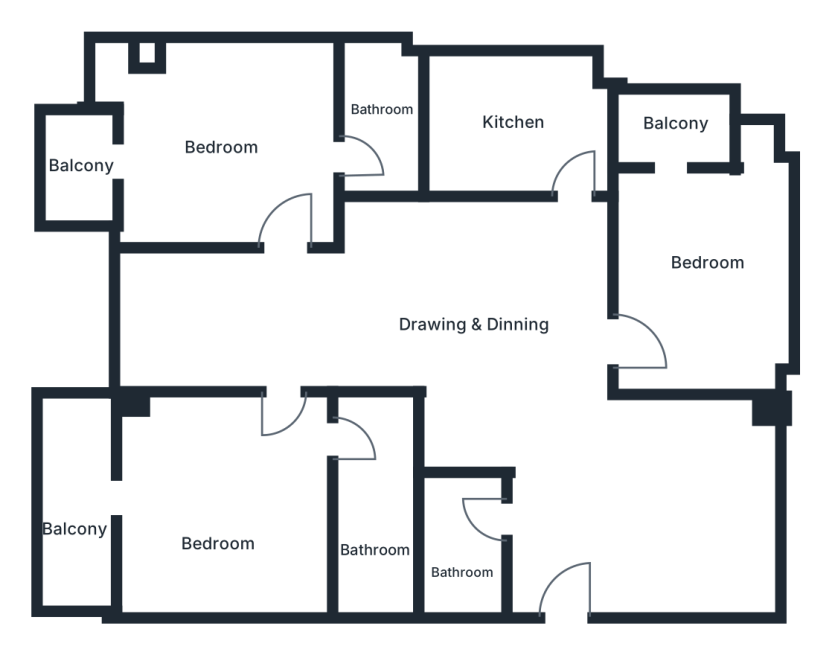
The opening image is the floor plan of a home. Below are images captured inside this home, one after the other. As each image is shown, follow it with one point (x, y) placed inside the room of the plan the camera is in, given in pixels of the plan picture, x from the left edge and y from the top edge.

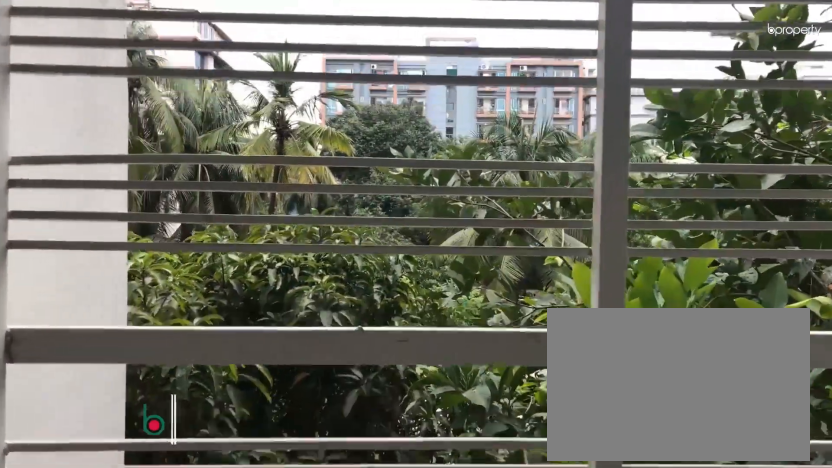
(674, 130)
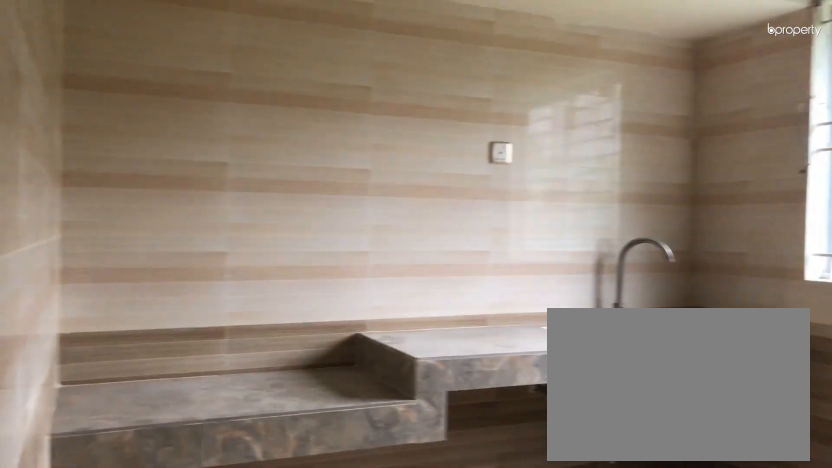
(512, 116)
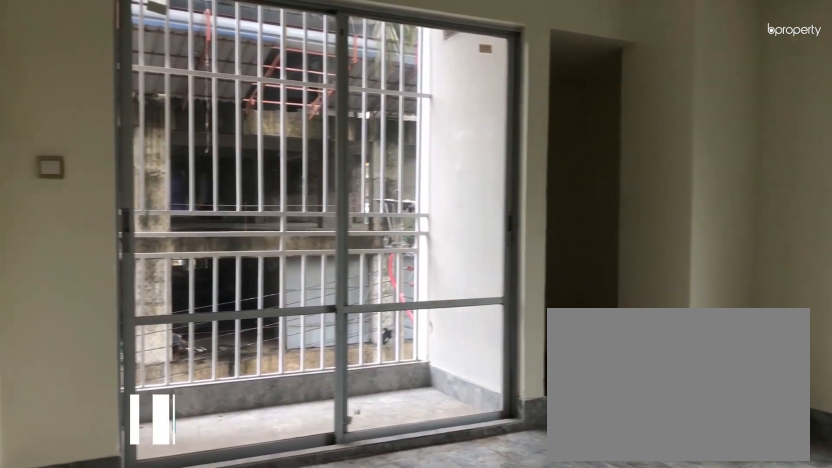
(222, 151)
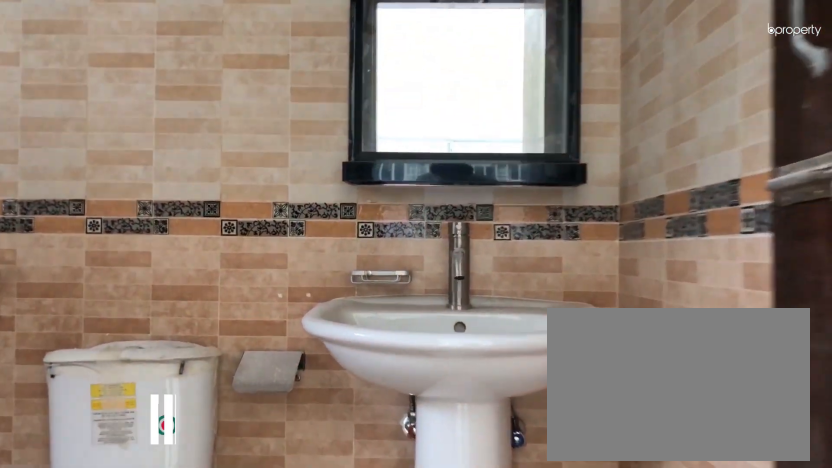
(379, 123)
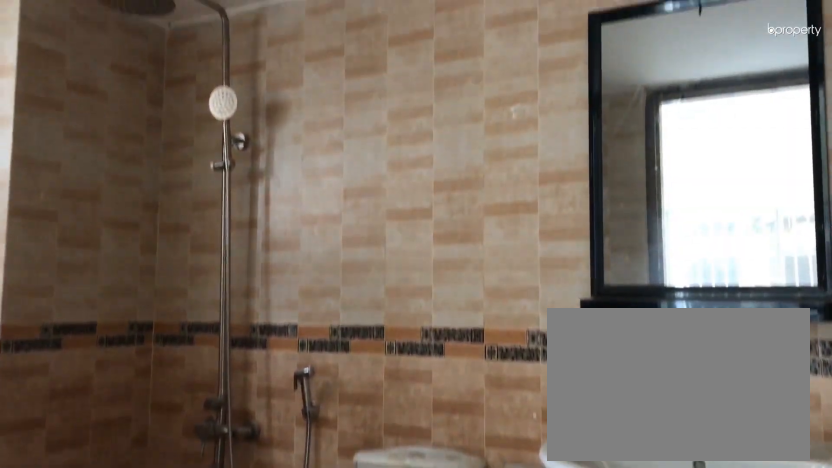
(379, 123)
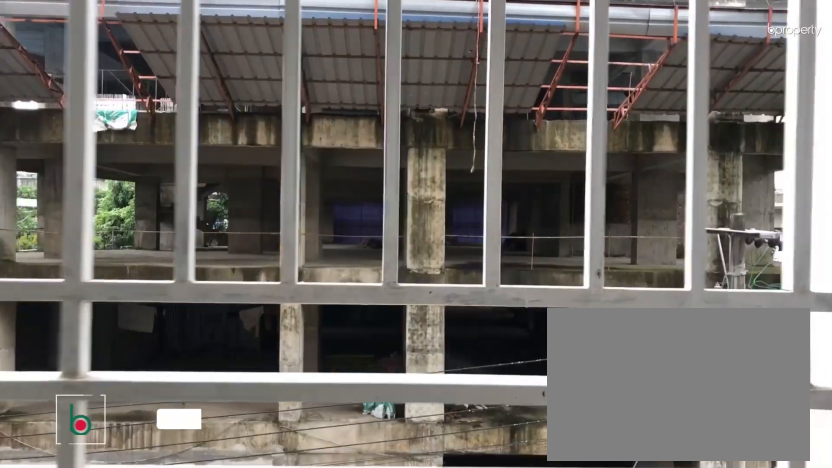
(82, 164)
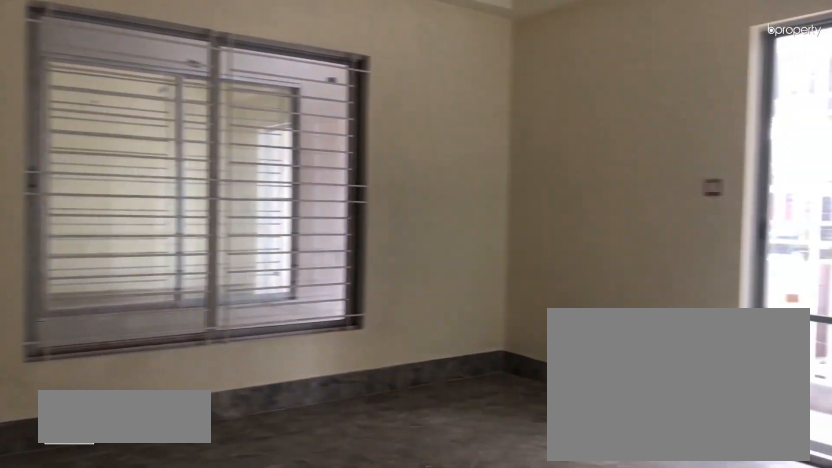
(219, 500)
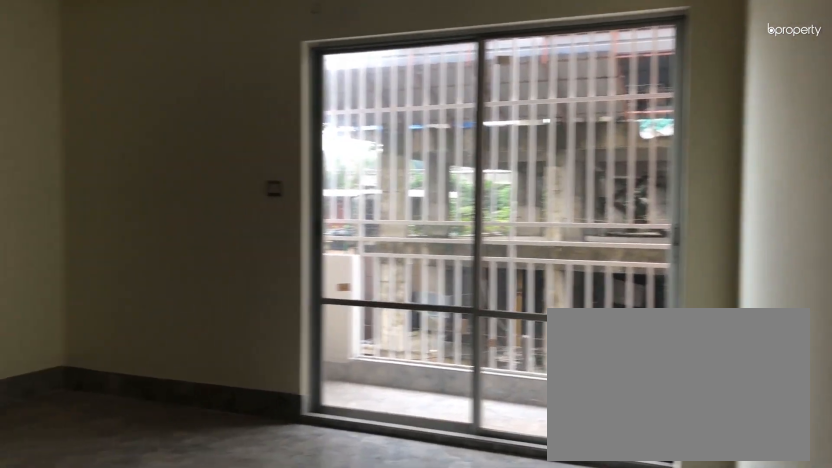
(219, 500)
